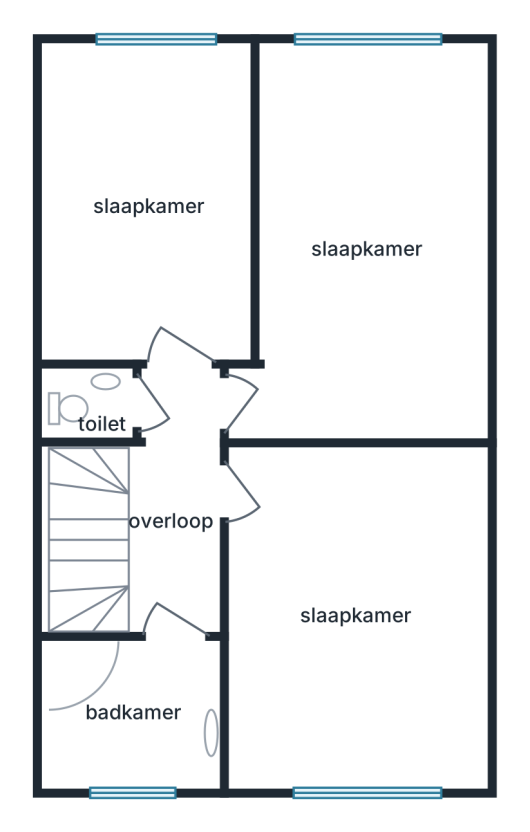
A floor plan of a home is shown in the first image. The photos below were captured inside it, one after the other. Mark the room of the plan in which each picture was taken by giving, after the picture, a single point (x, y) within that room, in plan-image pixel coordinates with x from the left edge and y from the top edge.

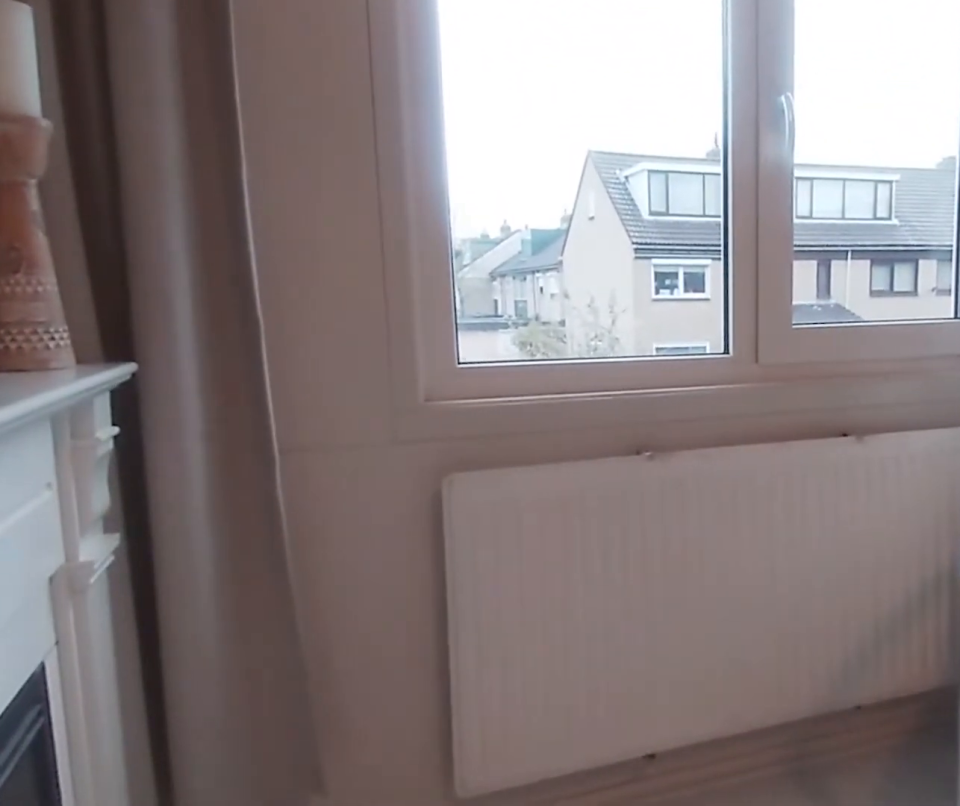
(411, 397)
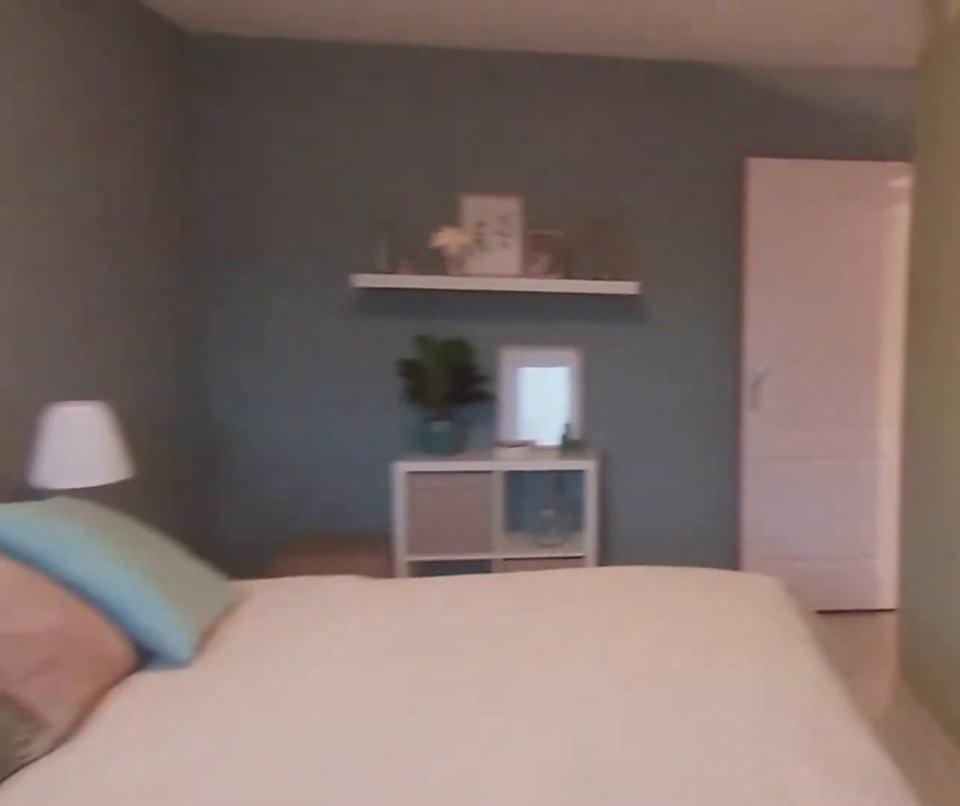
(411, 397)
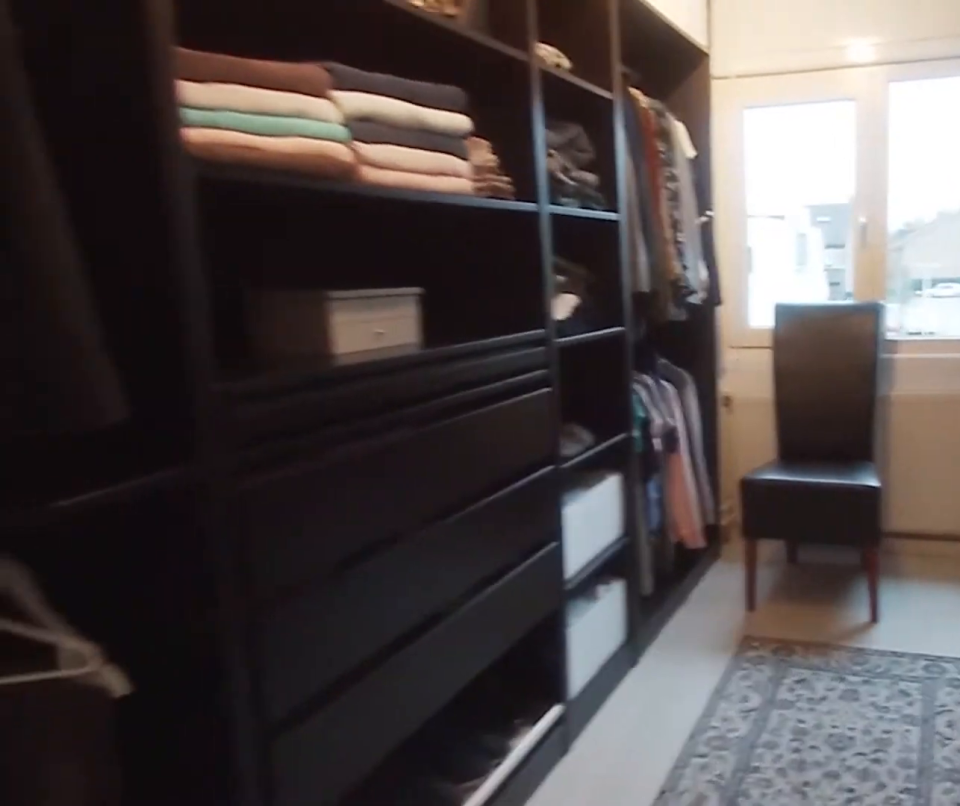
(149, 205)
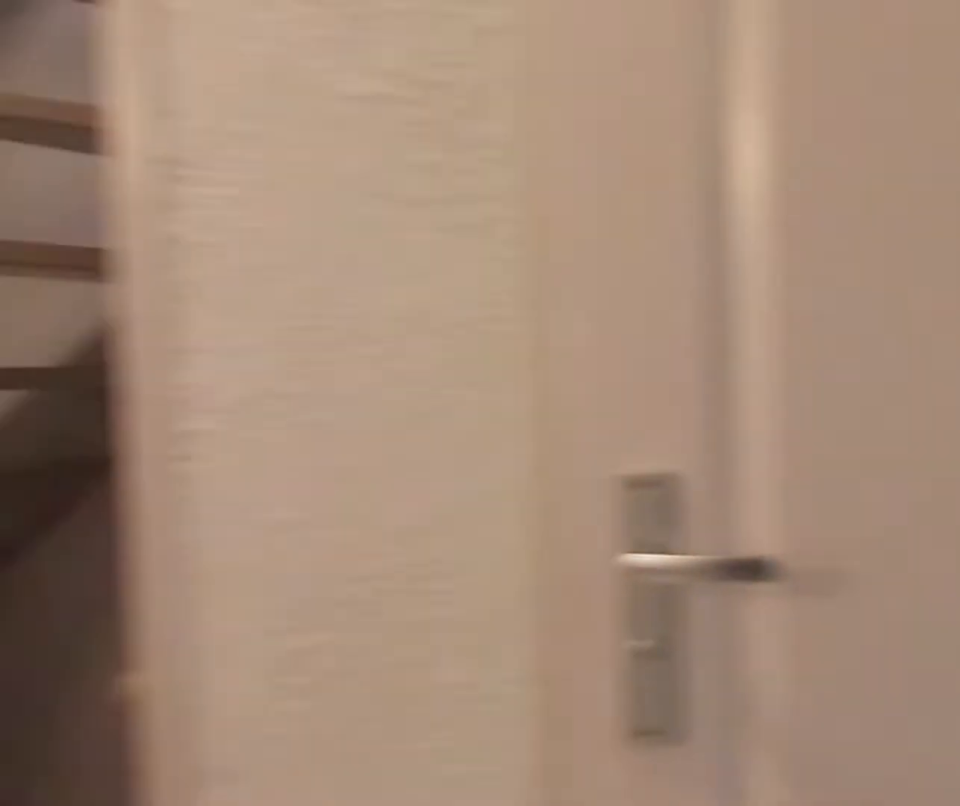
(174, 504)
